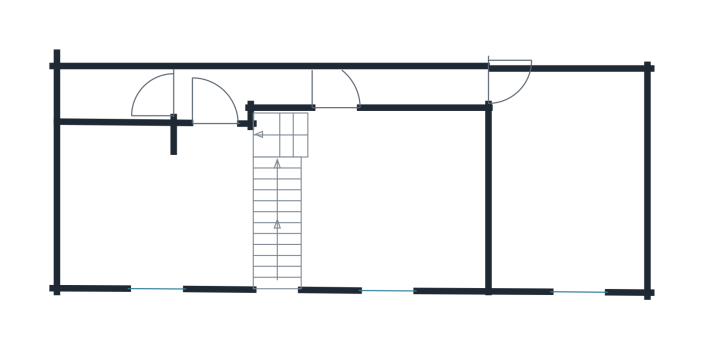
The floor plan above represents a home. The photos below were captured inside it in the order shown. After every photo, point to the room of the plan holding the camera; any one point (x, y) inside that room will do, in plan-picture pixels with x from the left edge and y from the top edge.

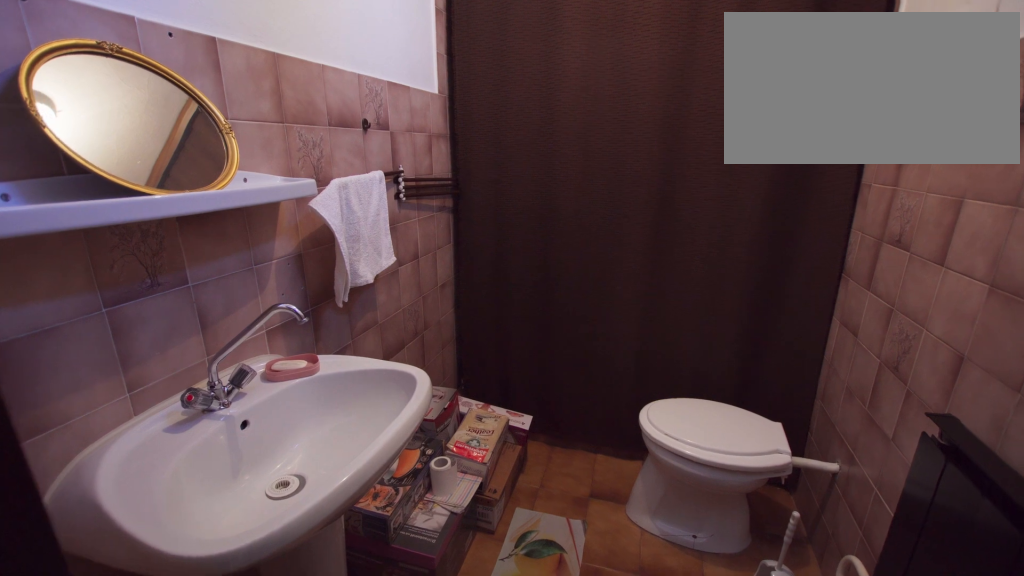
(122, 97)
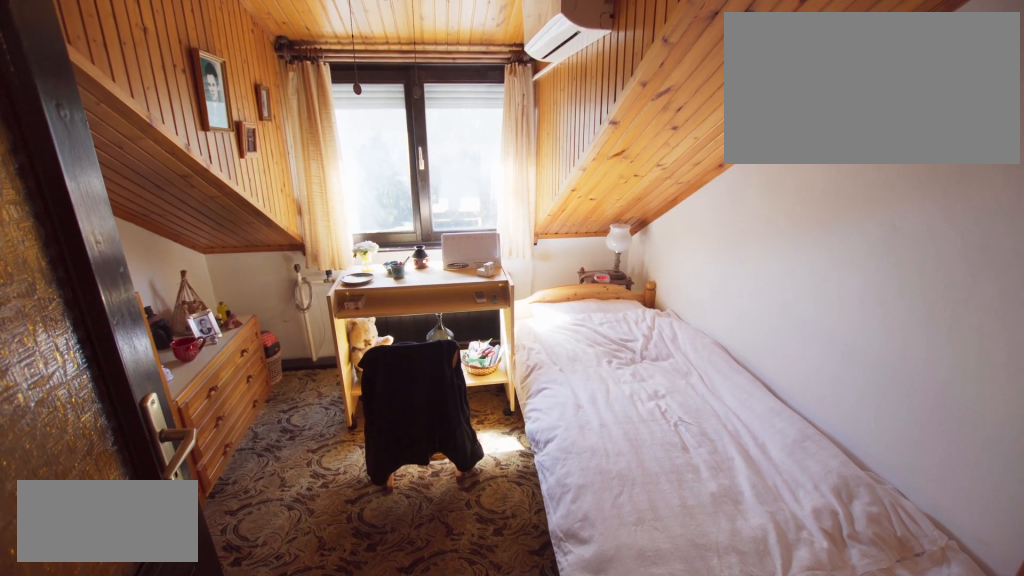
(390, 202)
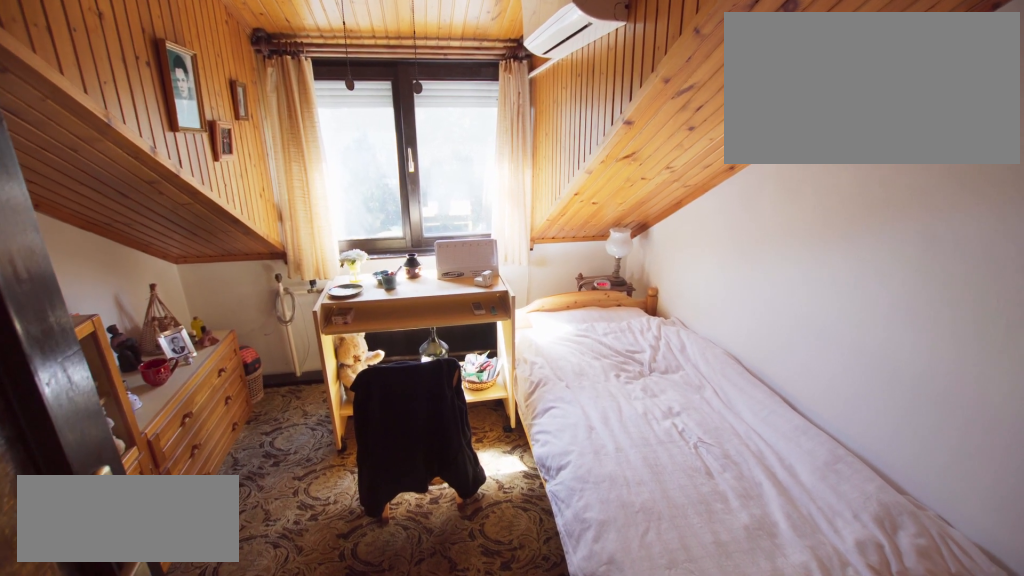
(390, 202)
